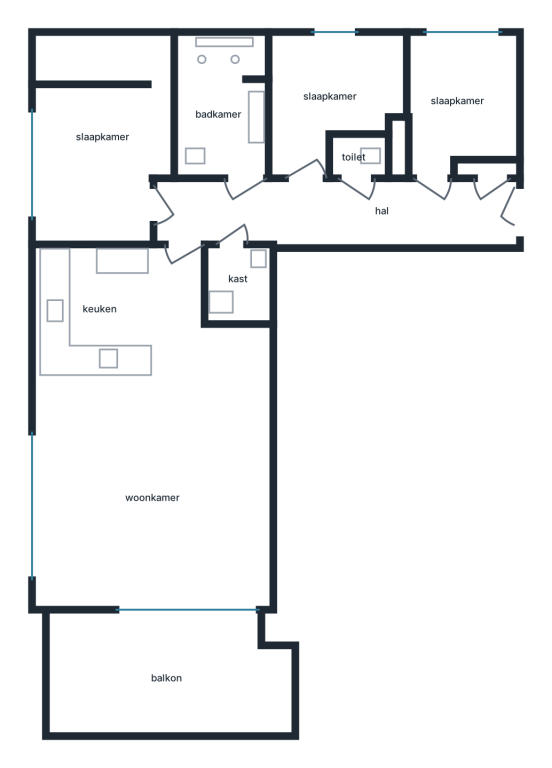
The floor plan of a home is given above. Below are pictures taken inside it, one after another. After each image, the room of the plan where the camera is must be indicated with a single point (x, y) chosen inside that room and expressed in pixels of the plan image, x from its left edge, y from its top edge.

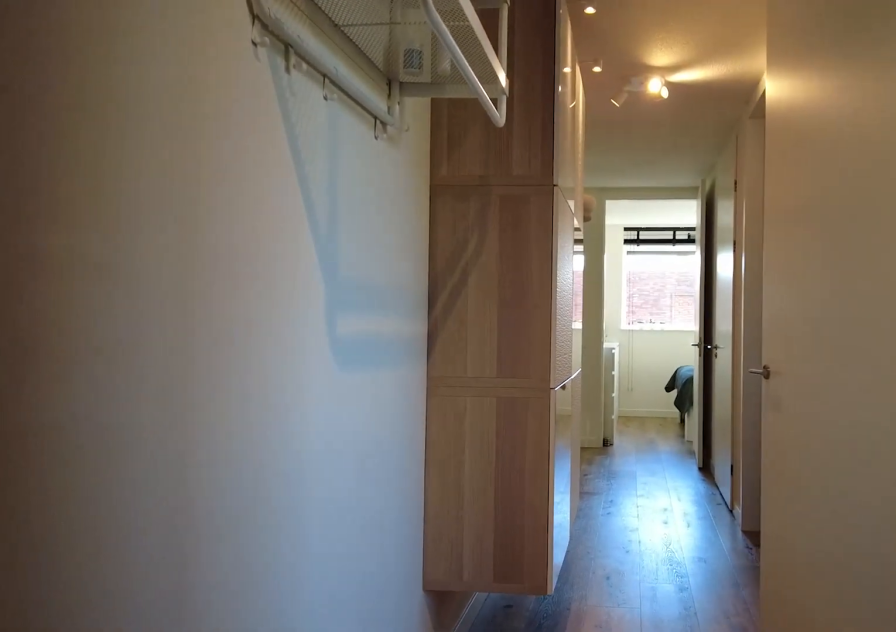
(333, 211)
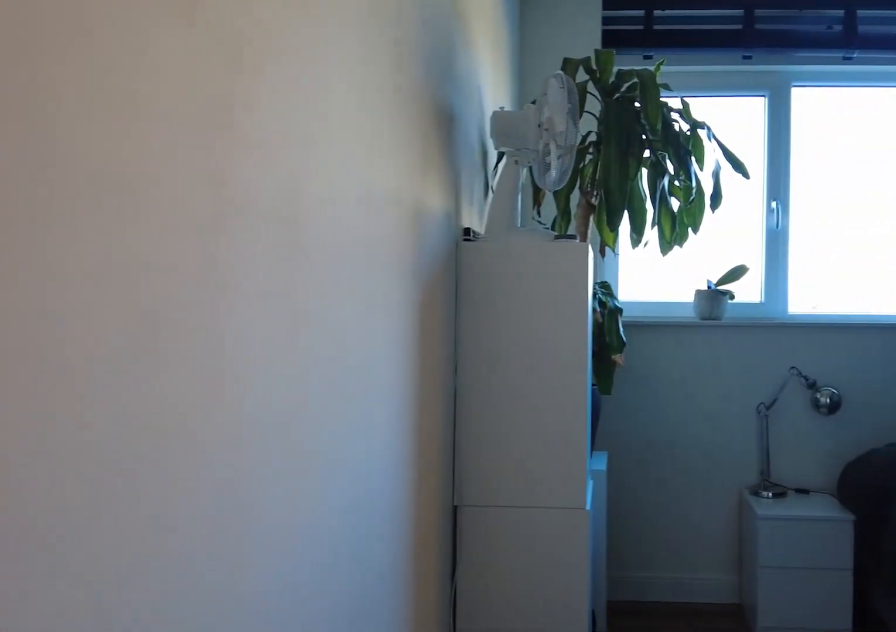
(455, 106)
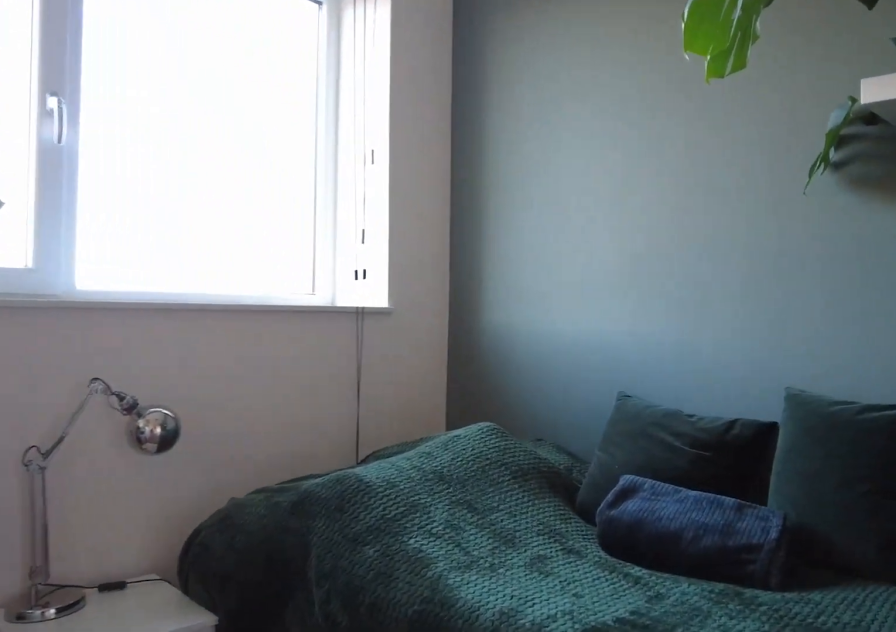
(455, 106)
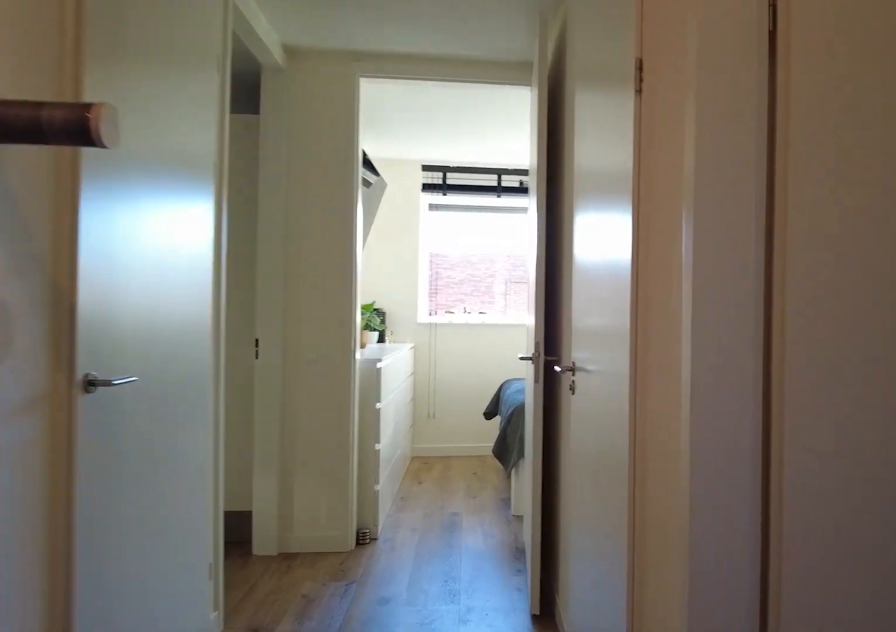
(333, 211)
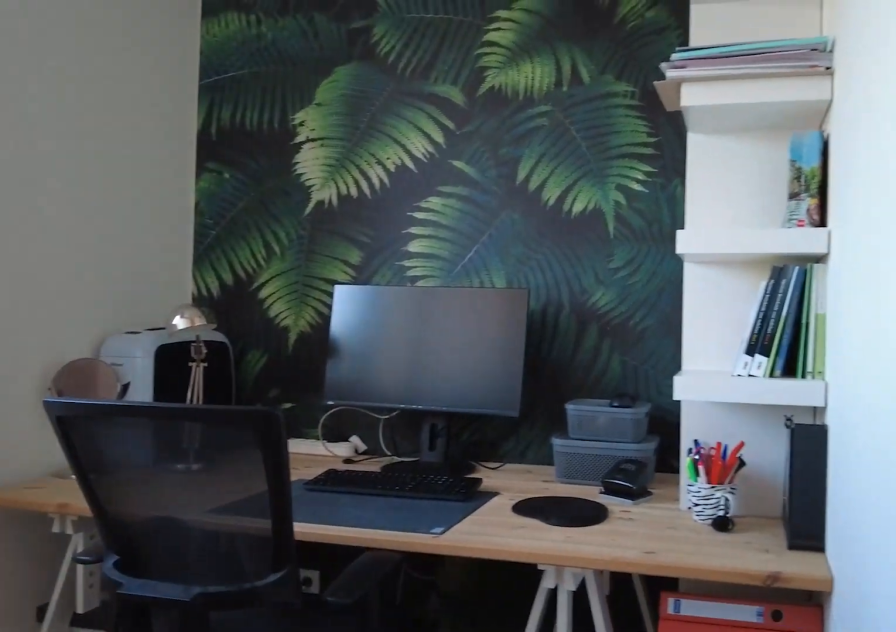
(329, 96)
